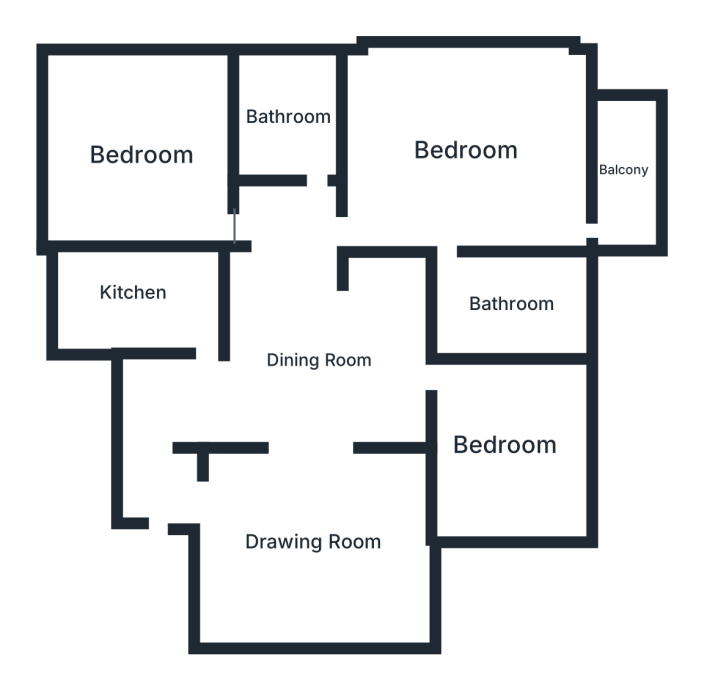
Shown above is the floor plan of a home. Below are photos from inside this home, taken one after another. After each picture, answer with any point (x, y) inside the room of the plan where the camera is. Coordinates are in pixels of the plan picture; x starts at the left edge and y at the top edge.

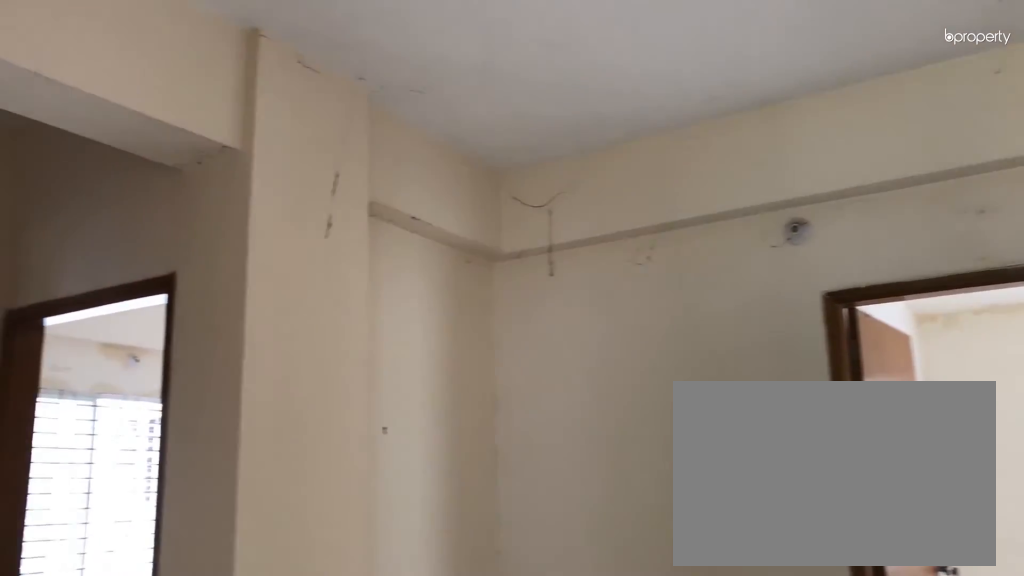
(319, 361)
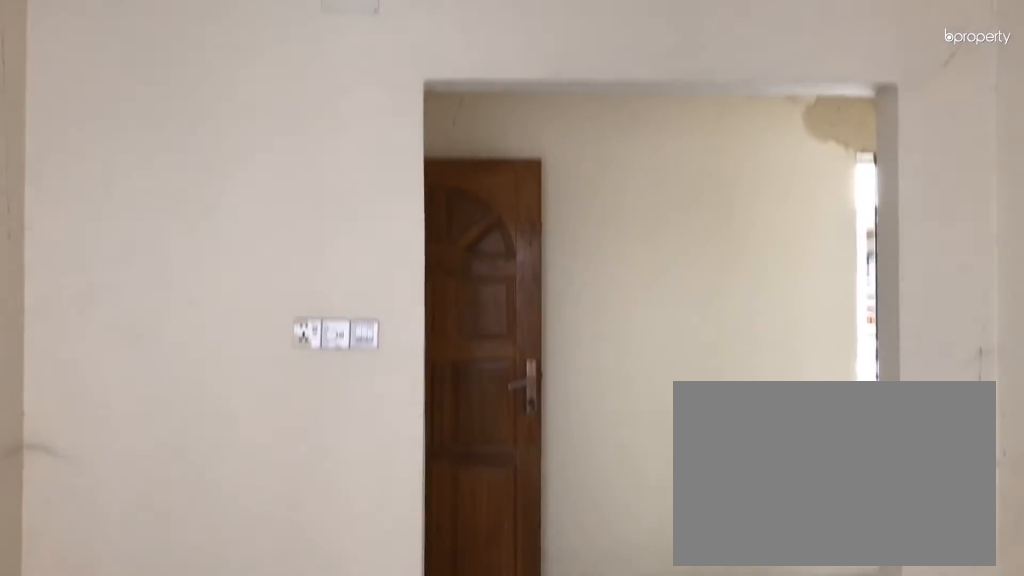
(325, 554)
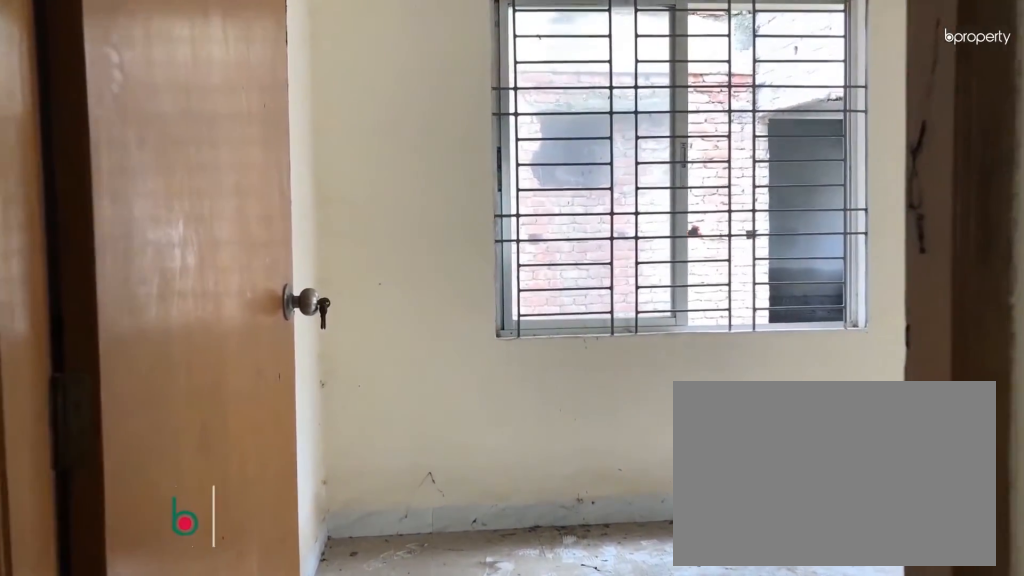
(504, 441)
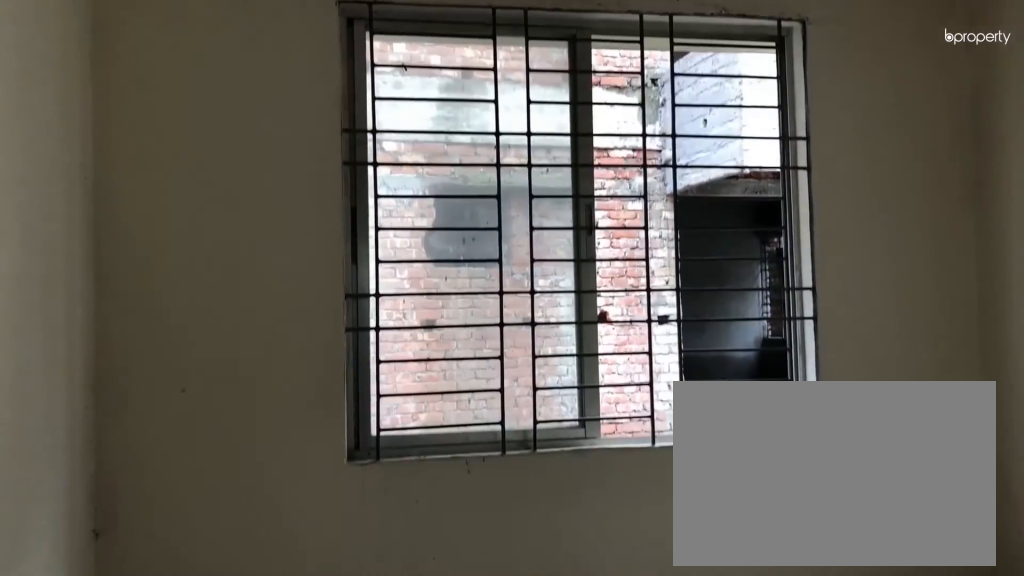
(504, 442)
